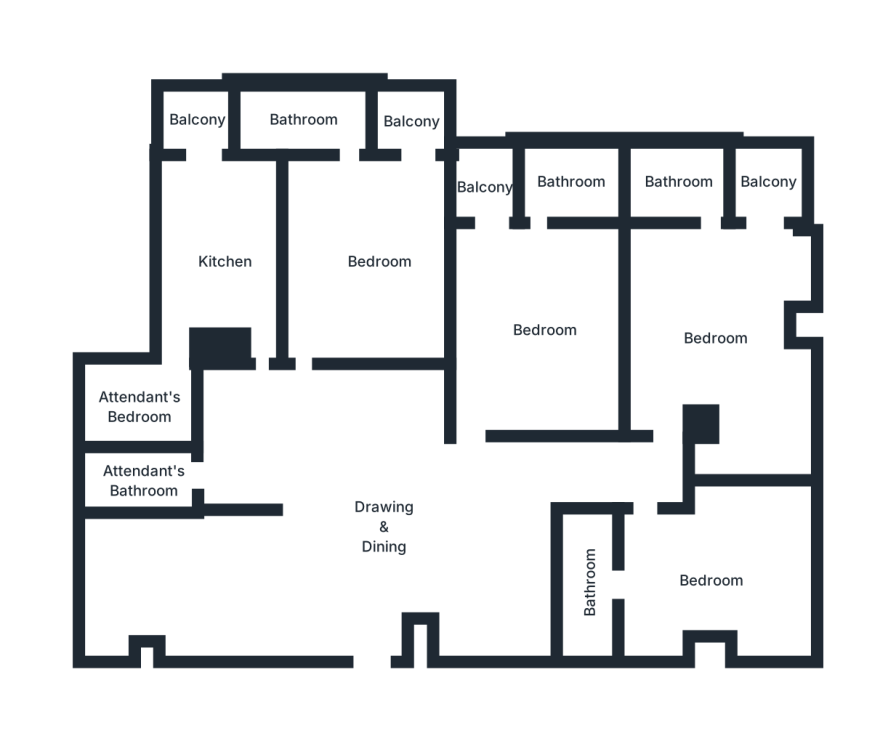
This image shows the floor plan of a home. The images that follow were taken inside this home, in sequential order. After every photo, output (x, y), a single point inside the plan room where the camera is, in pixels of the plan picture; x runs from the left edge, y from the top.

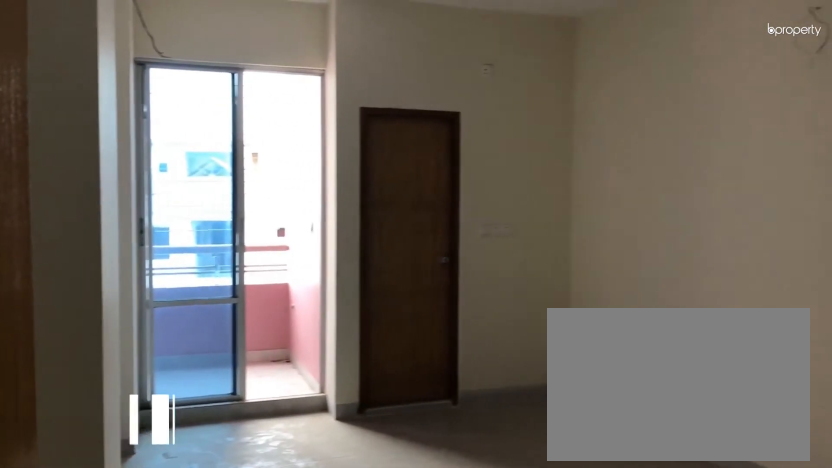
(545, 333)
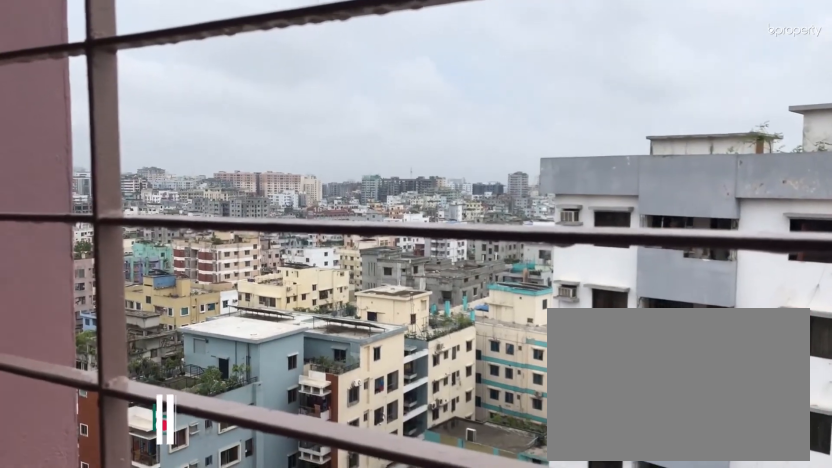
(486, 191)
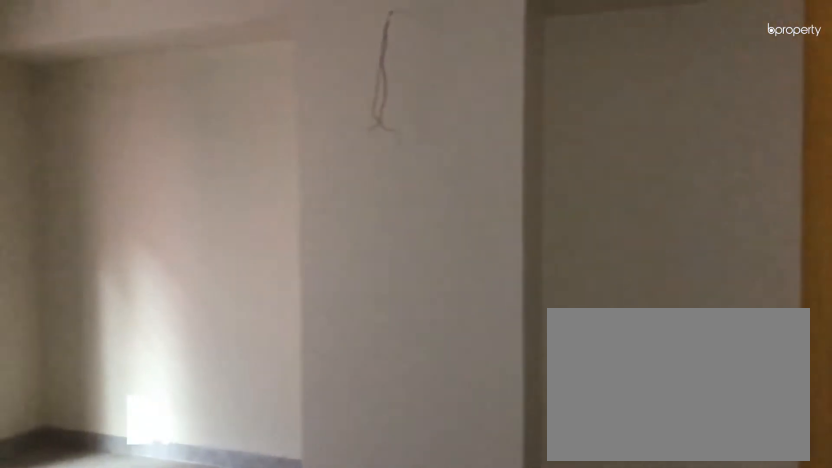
(709, 583)
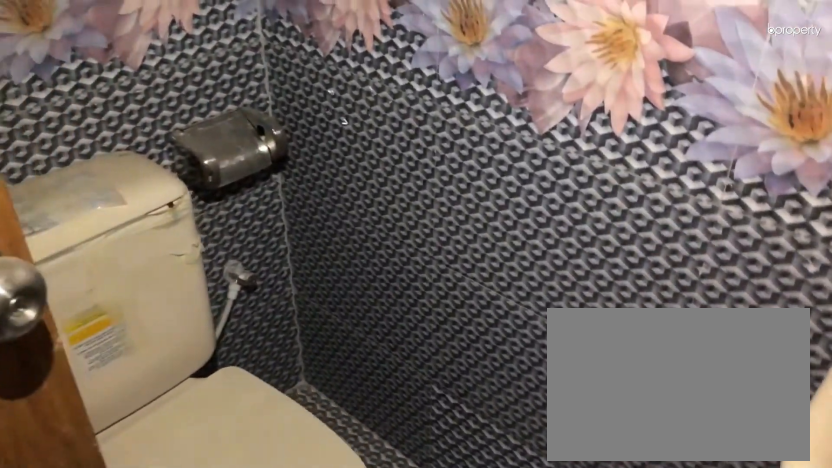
(590, 583)
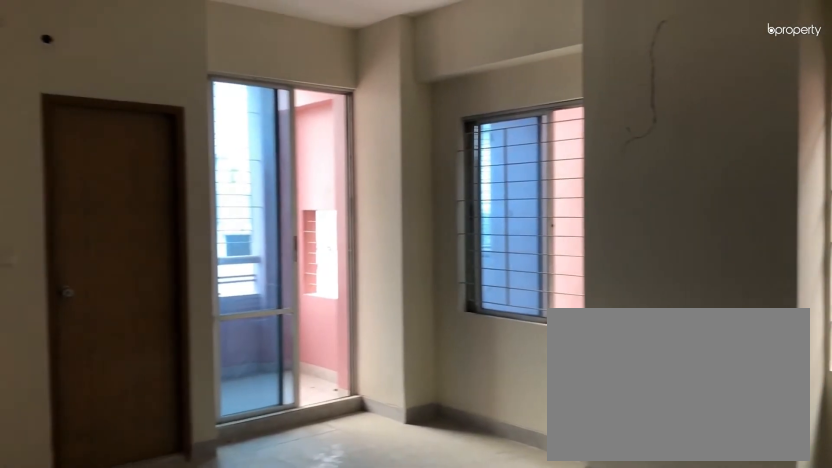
(718, 338)
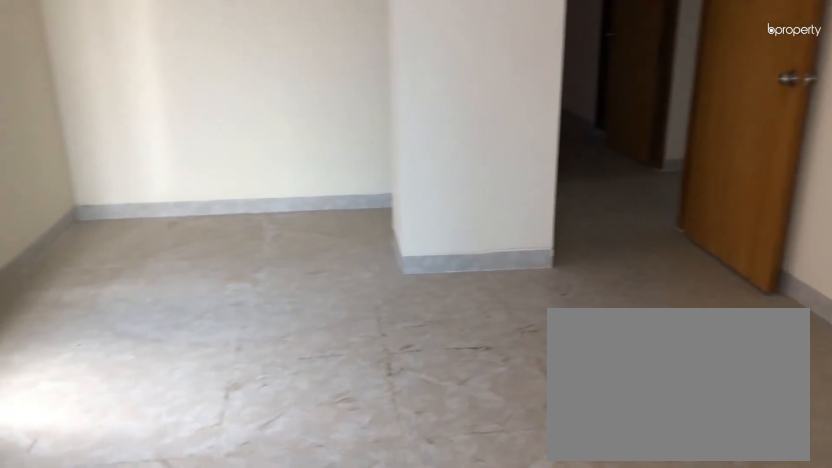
(717, 337)
